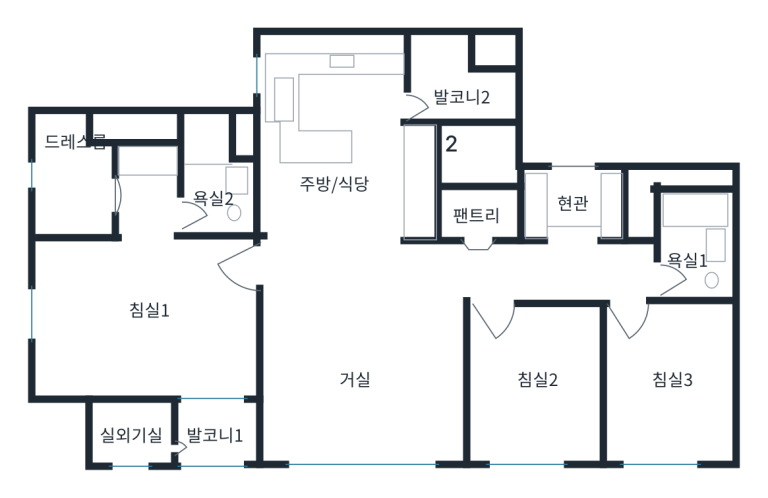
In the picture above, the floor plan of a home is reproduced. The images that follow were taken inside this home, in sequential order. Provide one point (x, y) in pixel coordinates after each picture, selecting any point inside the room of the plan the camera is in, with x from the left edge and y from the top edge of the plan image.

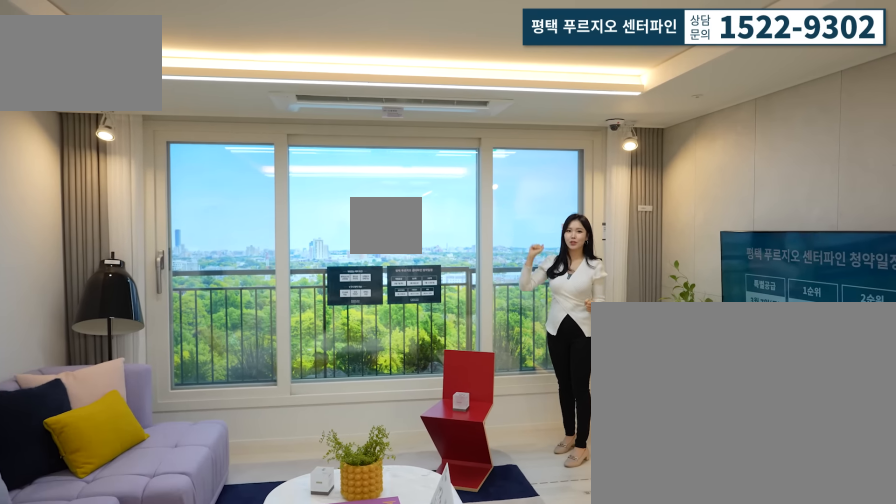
(358, 368)
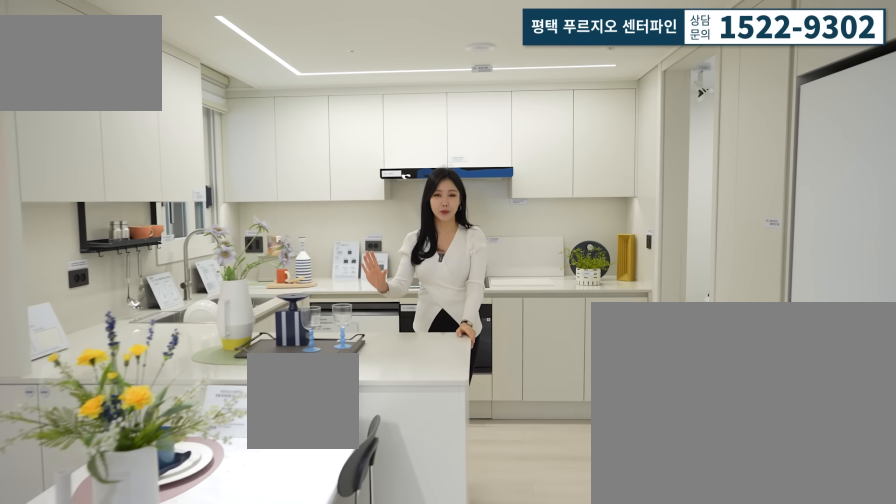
(349, 151)
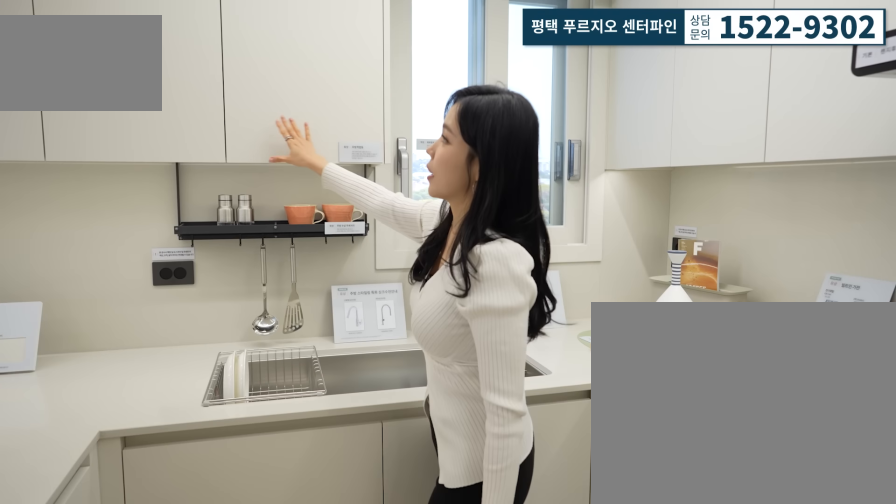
(349, 151)
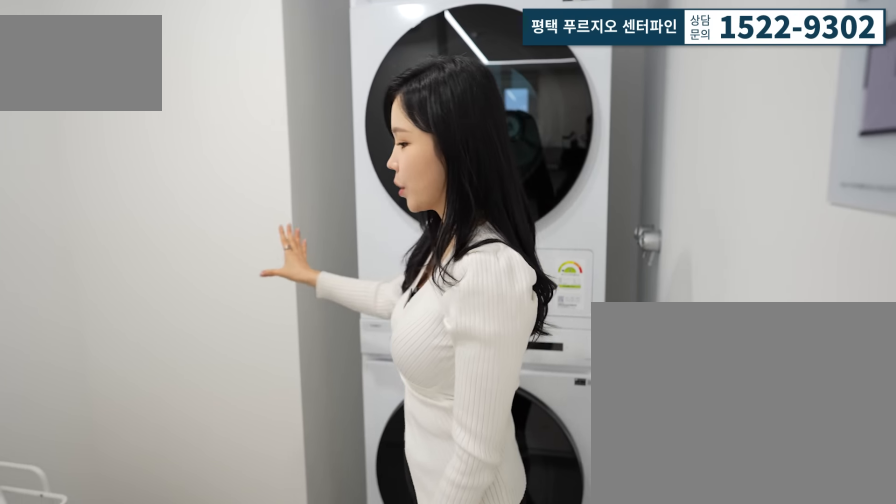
(464, 89)
